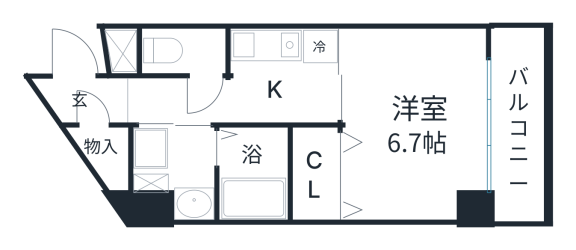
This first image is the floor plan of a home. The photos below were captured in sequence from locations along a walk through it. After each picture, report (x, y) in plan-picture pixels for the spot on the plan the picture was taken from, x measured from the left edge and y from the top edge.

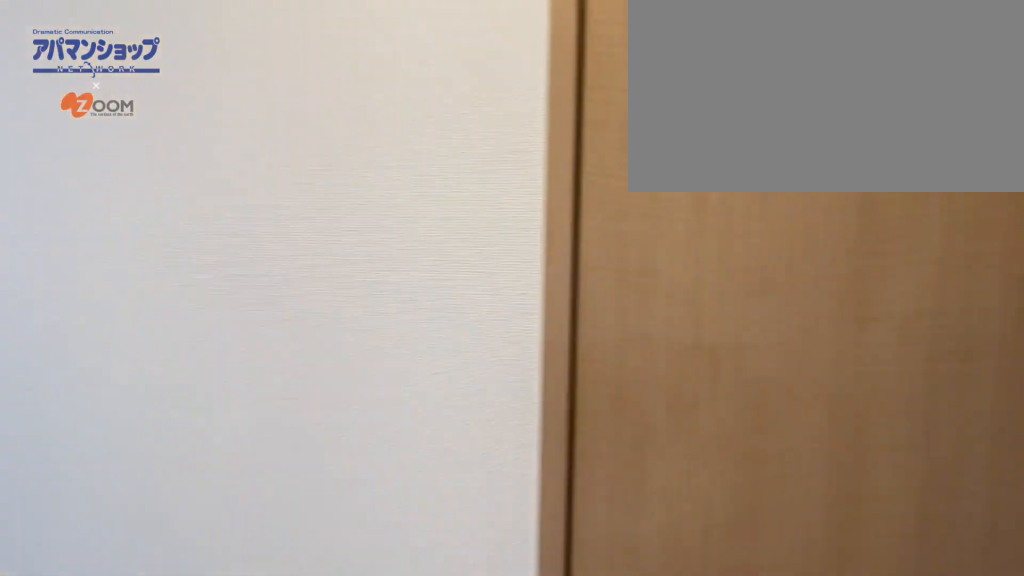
(63, 96)
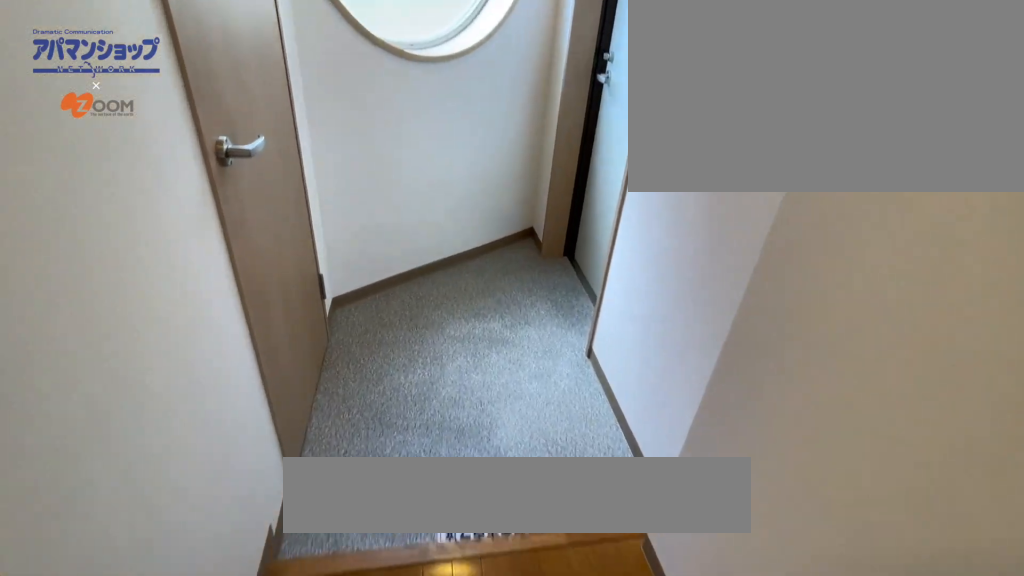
(133, 98)
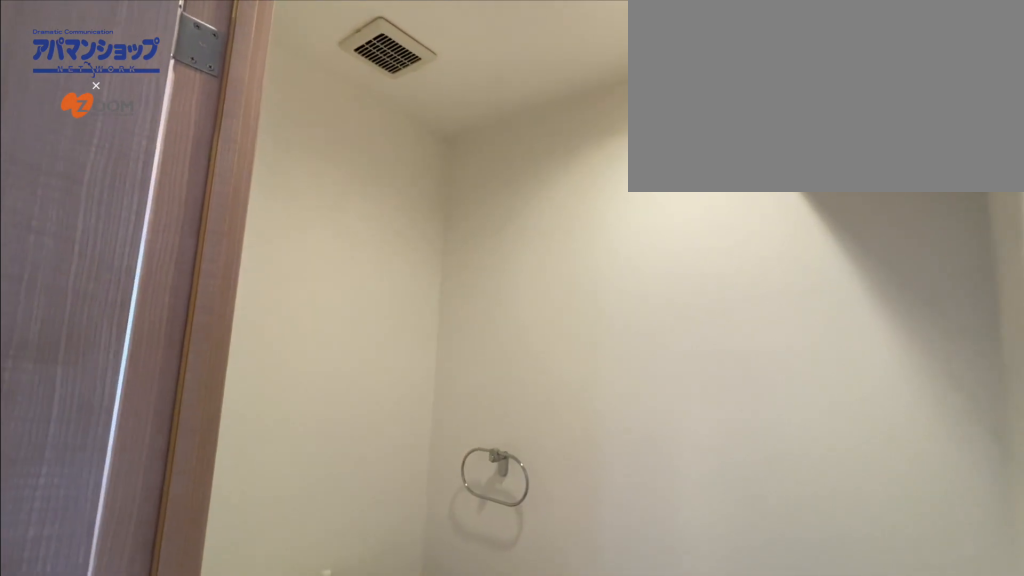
(228, 86)
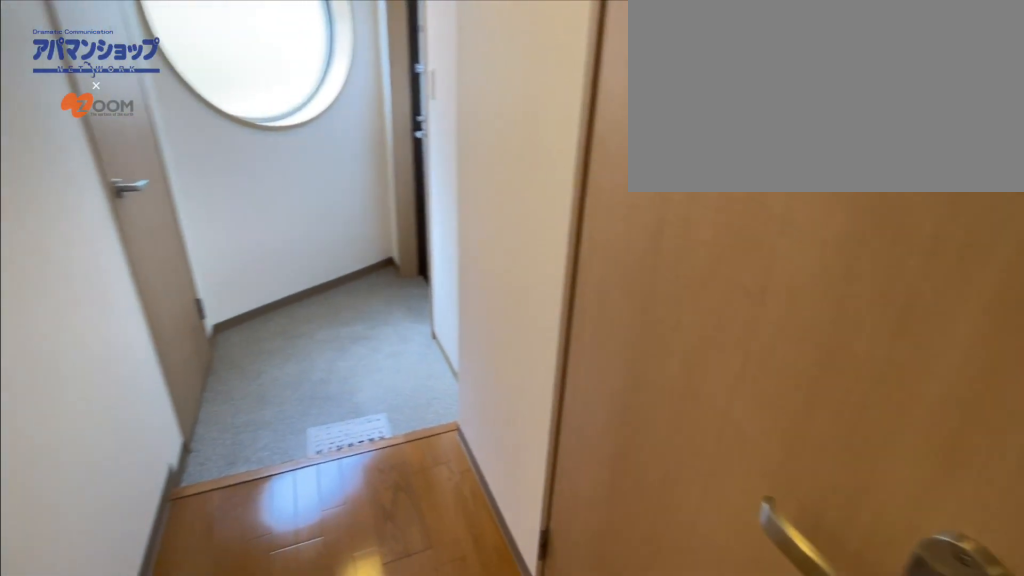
(228, 86)
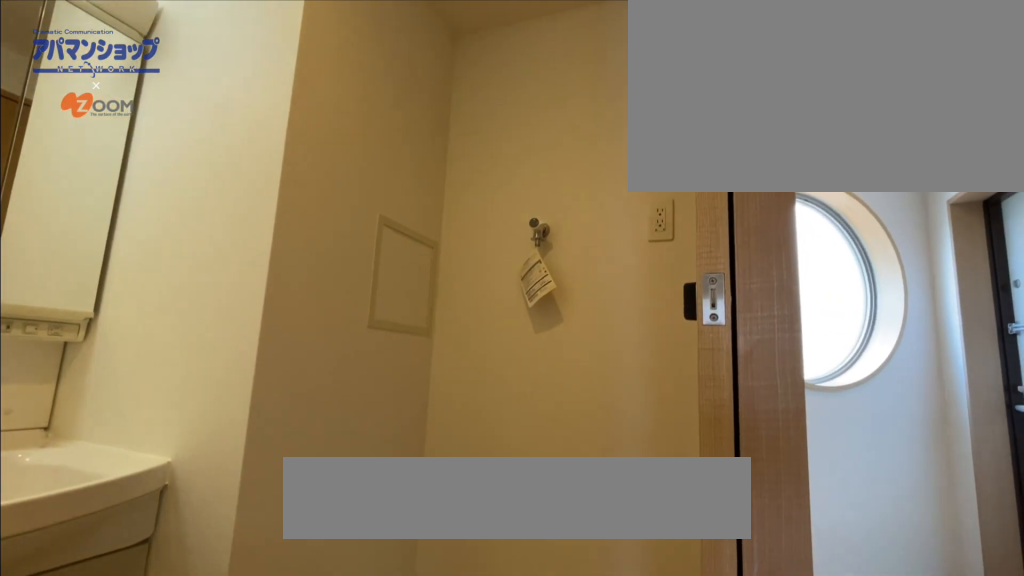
(192, 100)
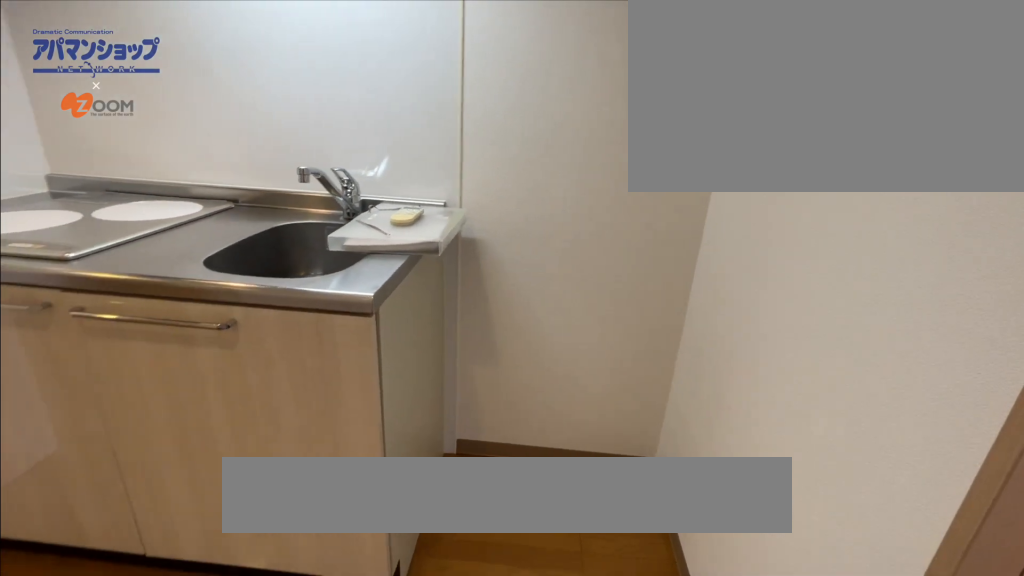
(231, 98)
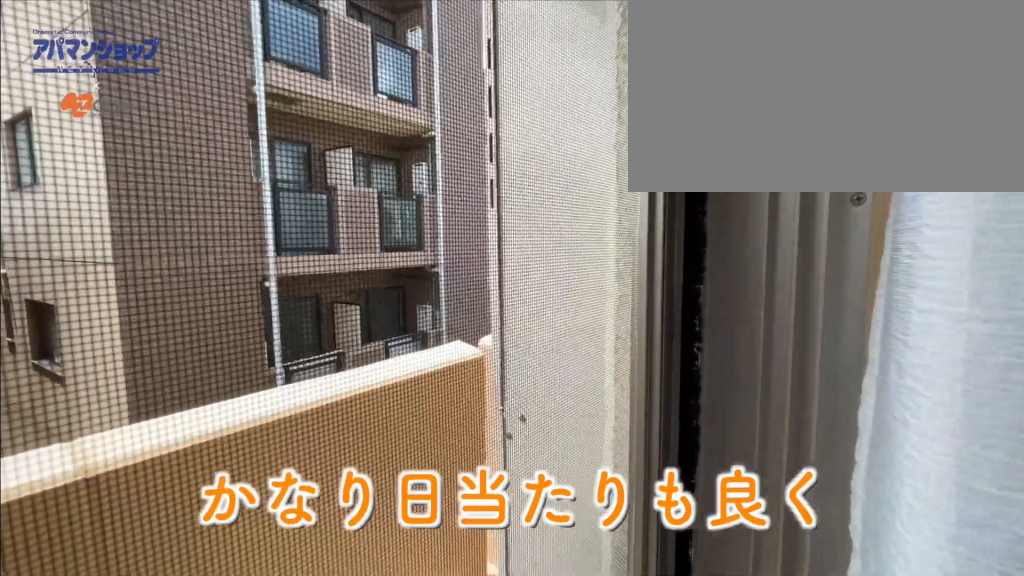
(474, 136)
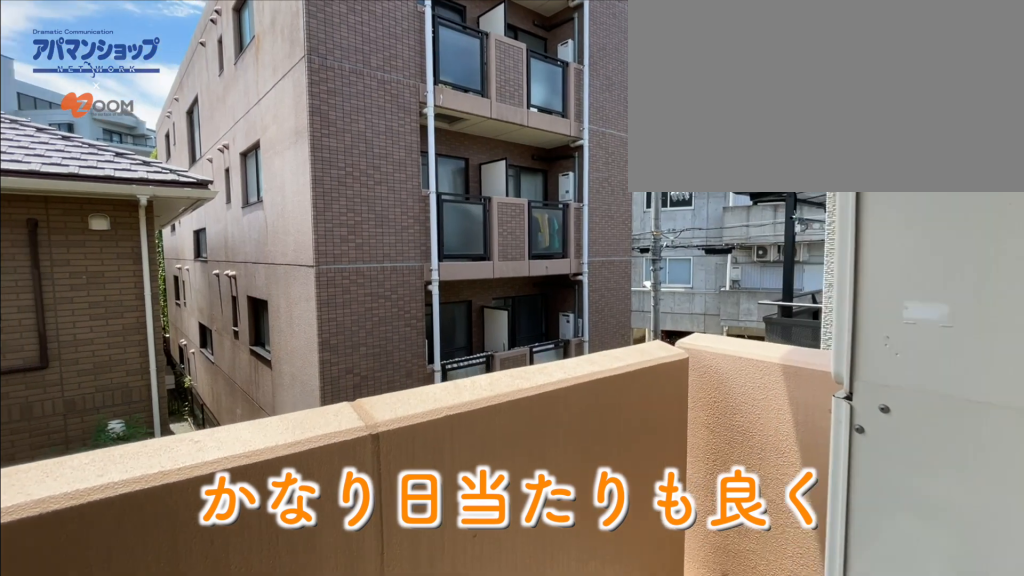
(474, 137)
